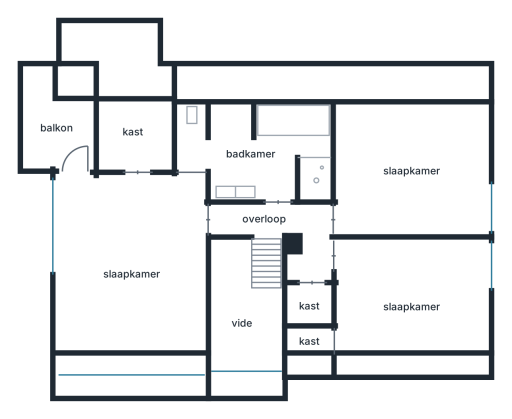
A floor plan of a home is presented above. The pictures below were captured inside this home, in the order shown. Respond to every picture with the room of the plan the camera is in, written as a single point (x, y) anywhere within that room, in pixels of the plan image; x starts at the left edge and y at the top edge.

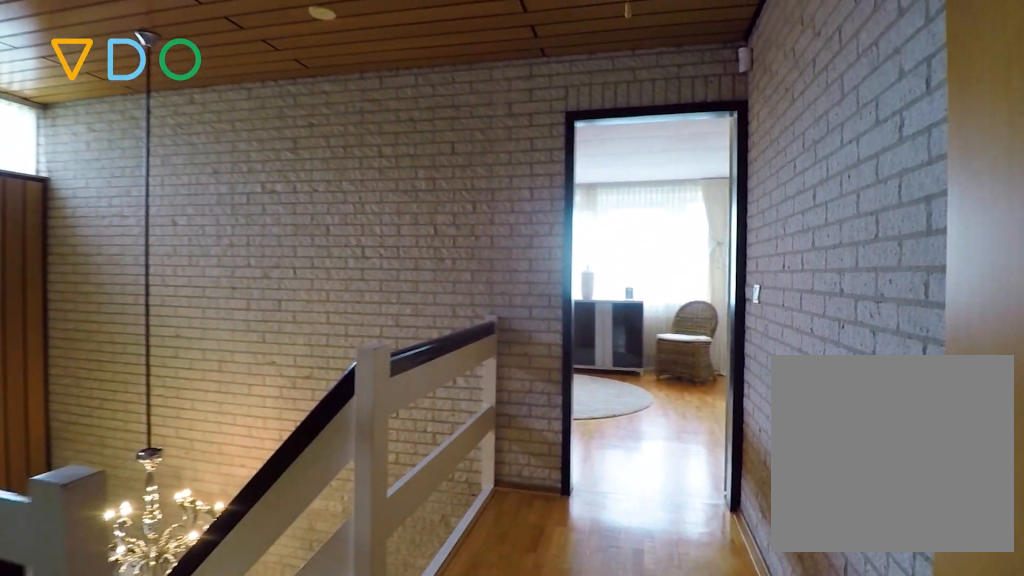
(283, 233)
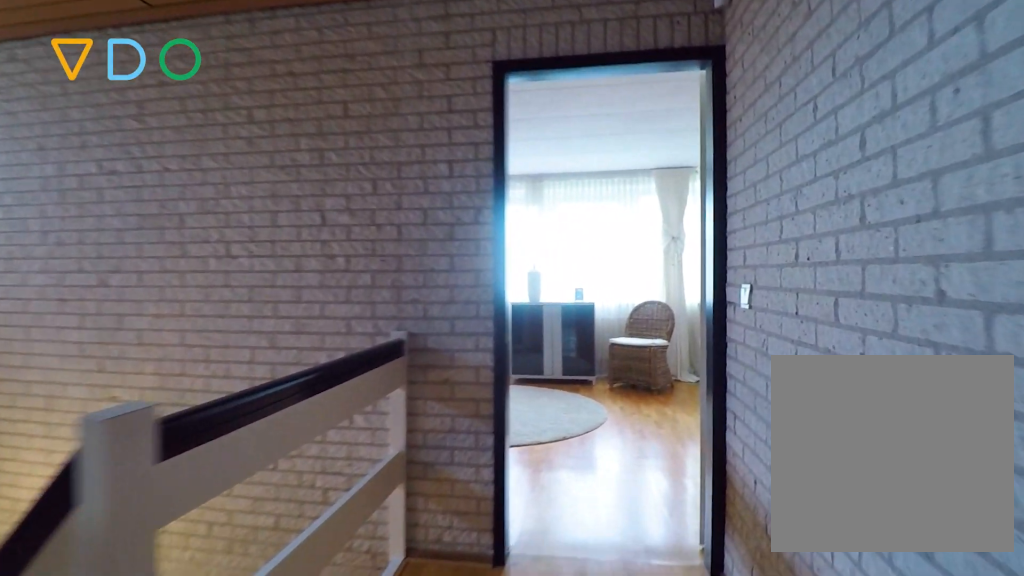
(283, 233)
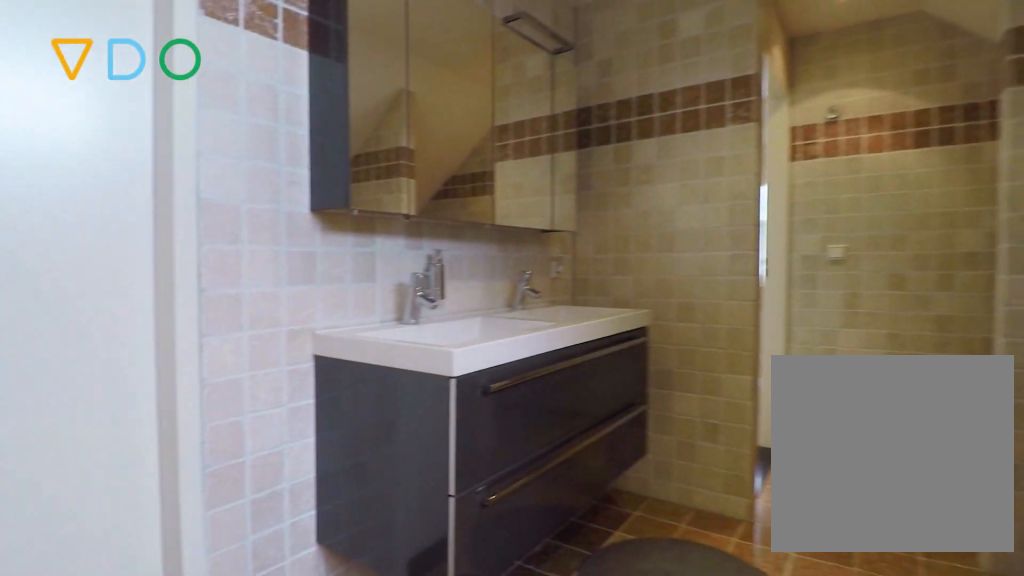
(254, 152)
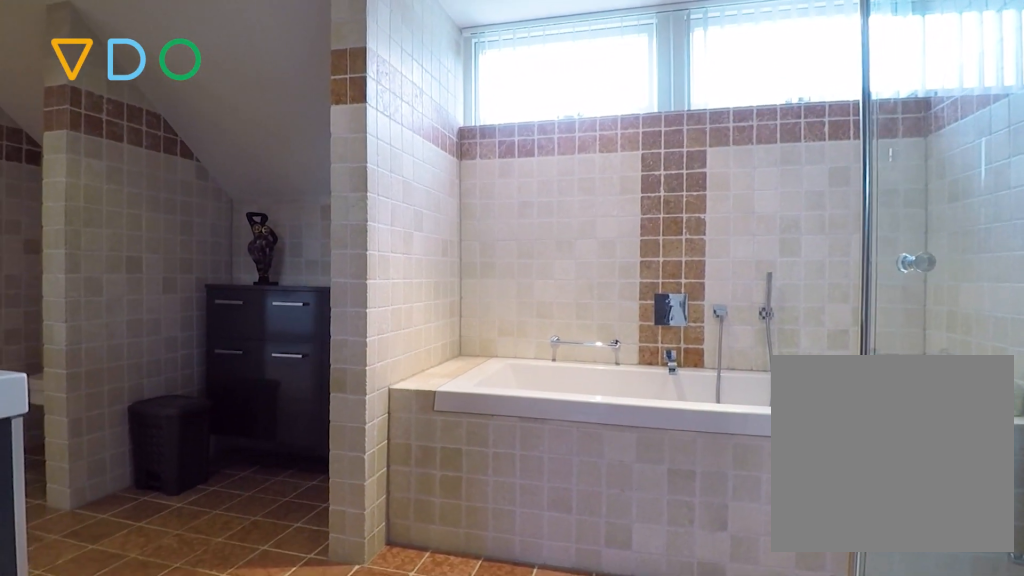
(254, 152)
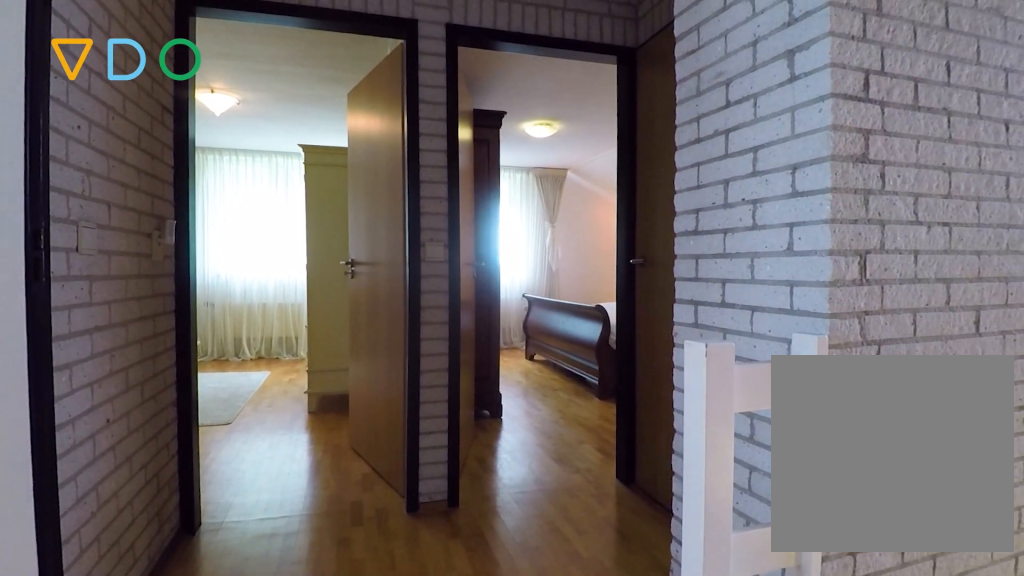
(283, 233)
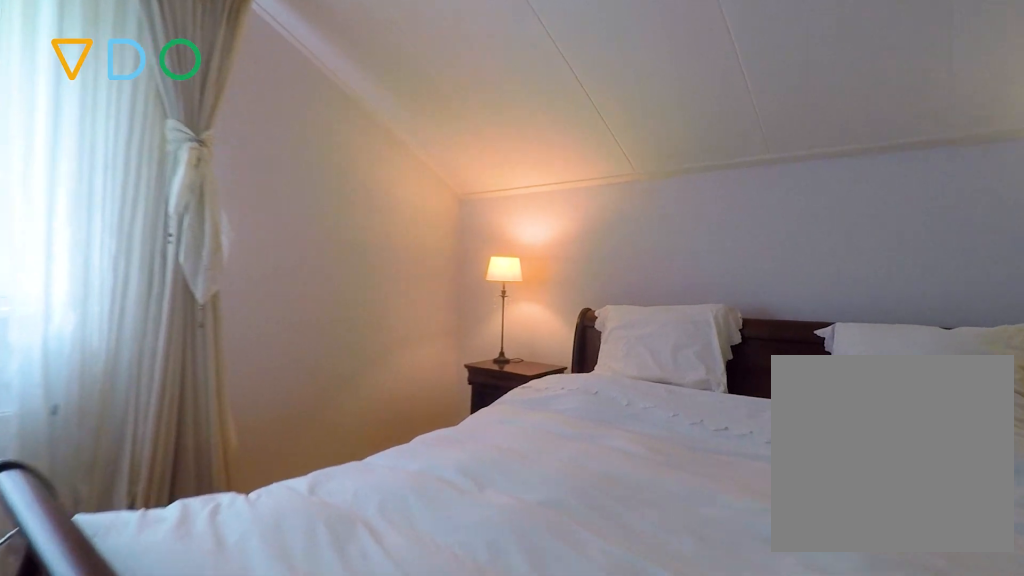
(411, 296)
